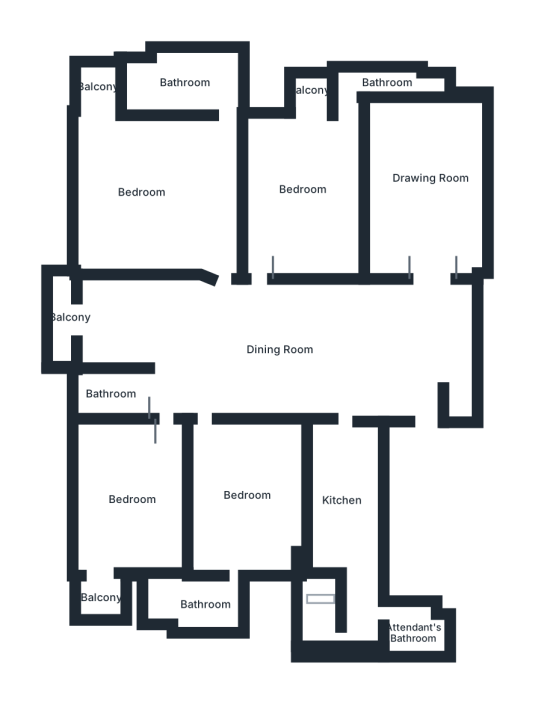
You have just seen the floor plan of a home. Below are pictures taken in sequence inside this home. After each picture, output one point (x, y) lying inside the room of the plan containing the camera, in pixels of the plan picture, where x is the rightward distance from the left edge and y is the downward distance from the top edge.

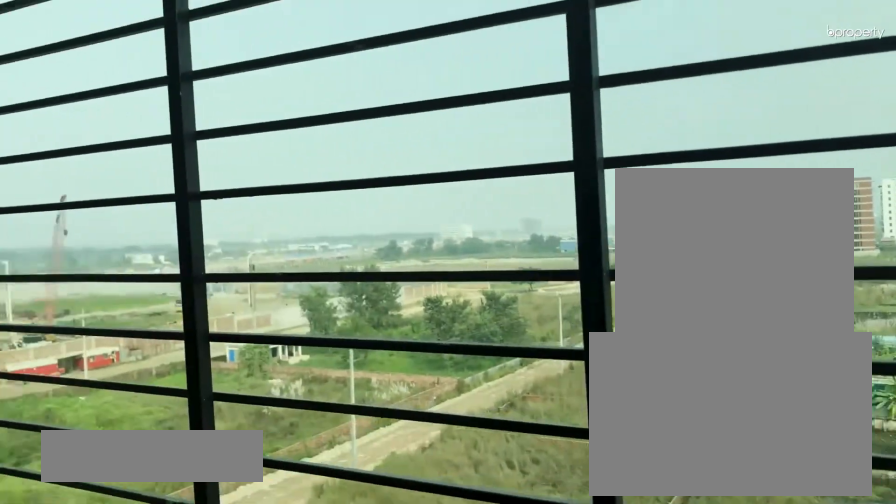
(63, 325)
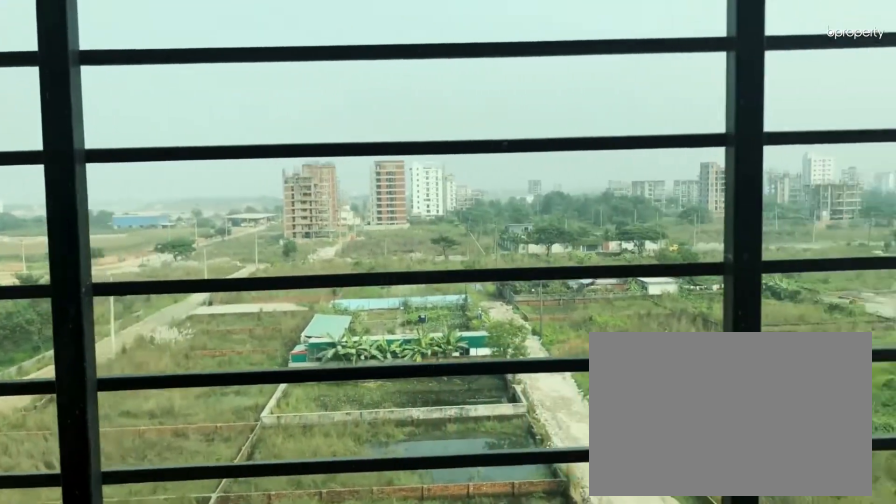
(63, 325)
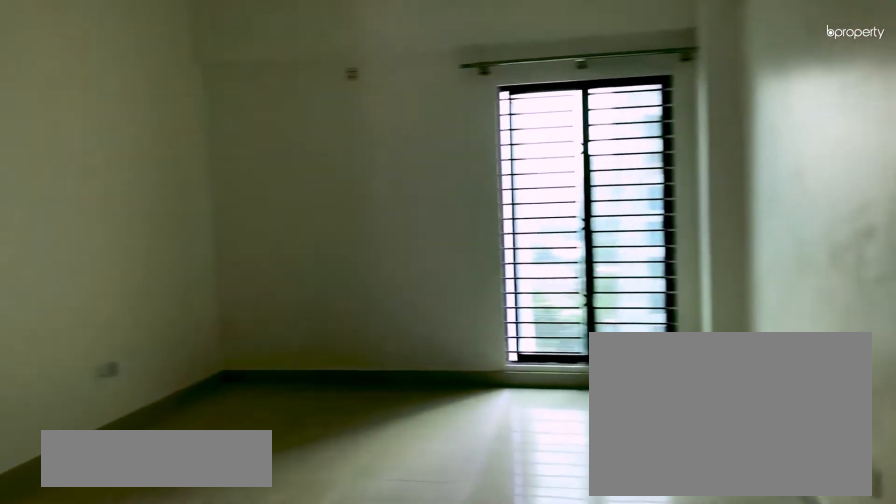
(427, 179)
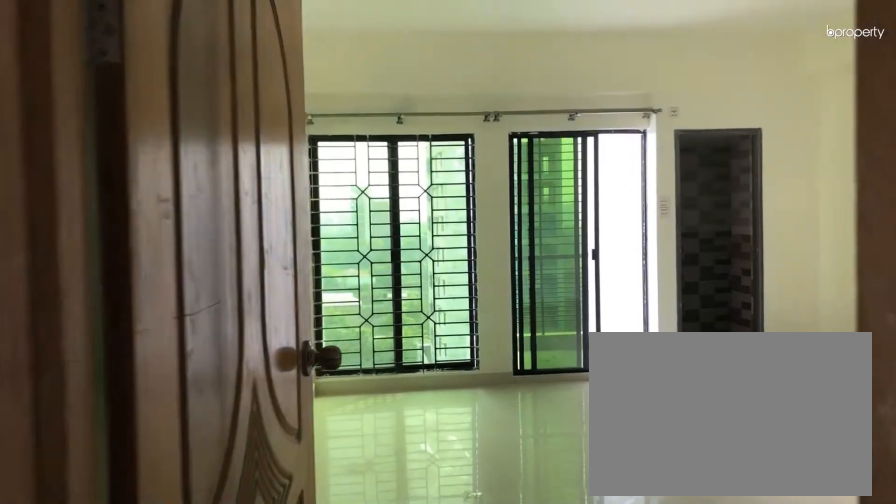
(277, 266)
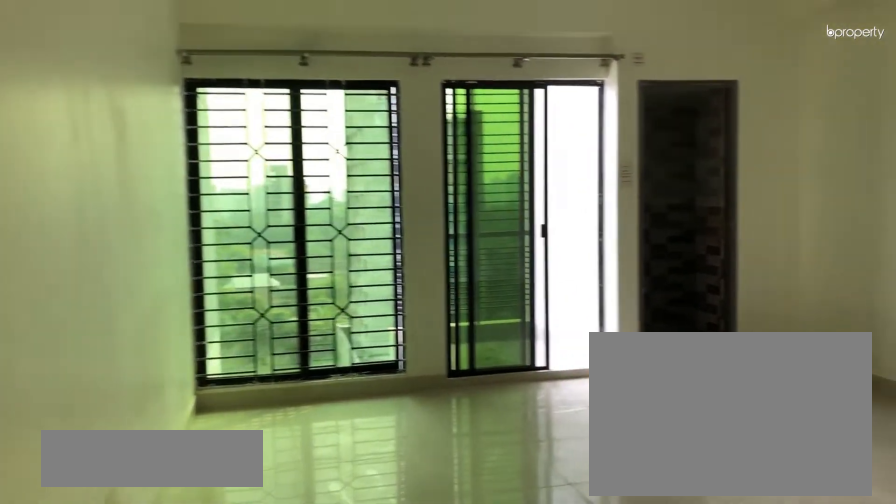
(307, 196)
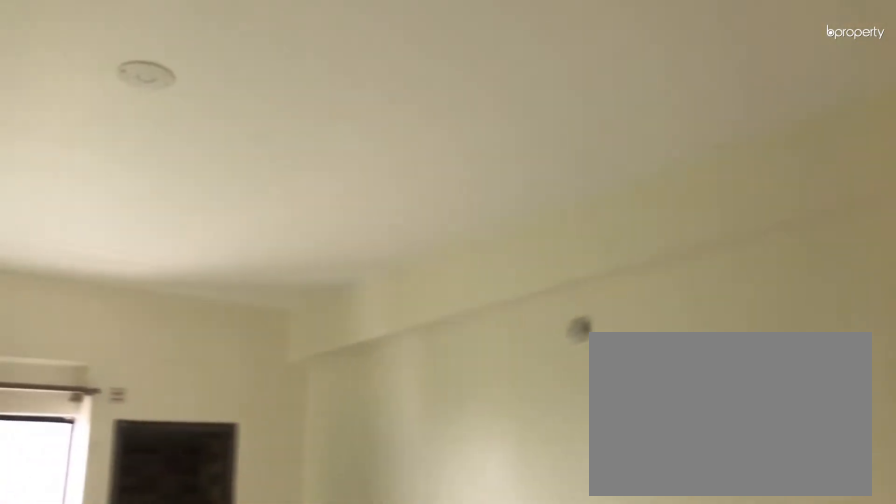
(307, 196)
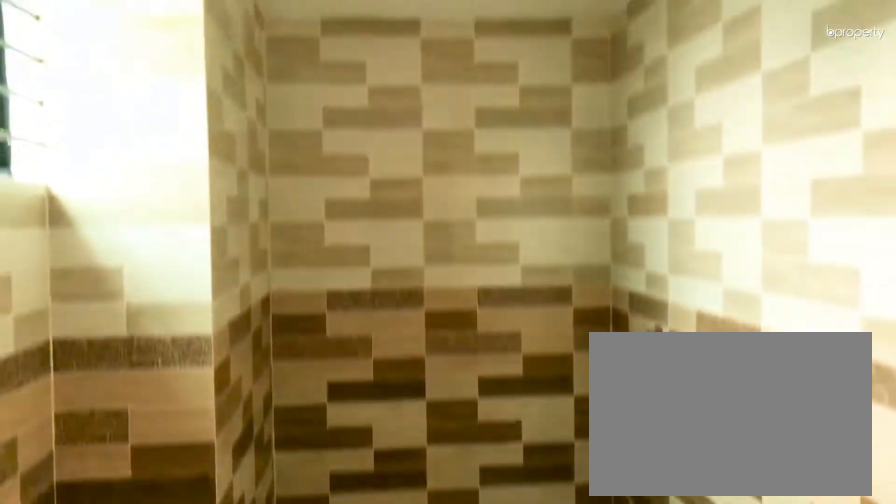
(372, 83)
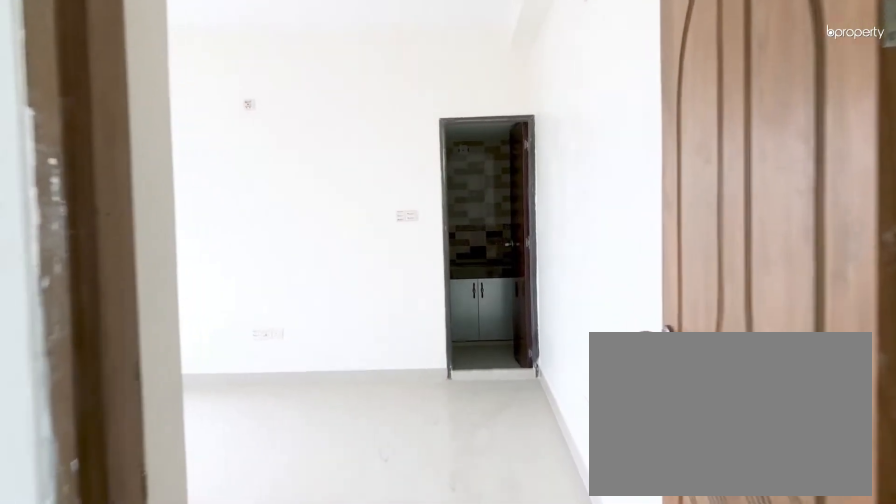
(212, 265)
